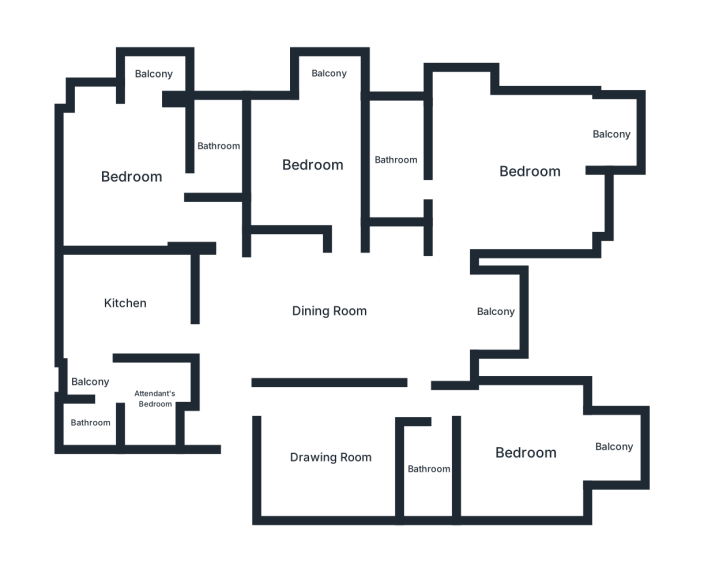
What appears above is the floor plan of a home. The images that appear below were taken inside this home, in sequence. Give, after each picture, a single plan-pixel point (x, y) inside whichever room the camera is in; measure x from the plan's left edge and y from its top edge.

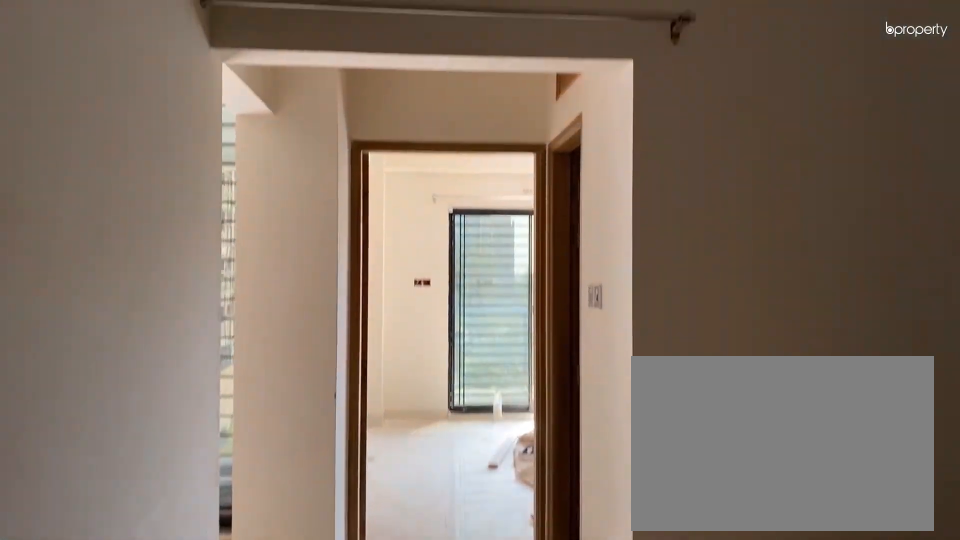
(332, 459)
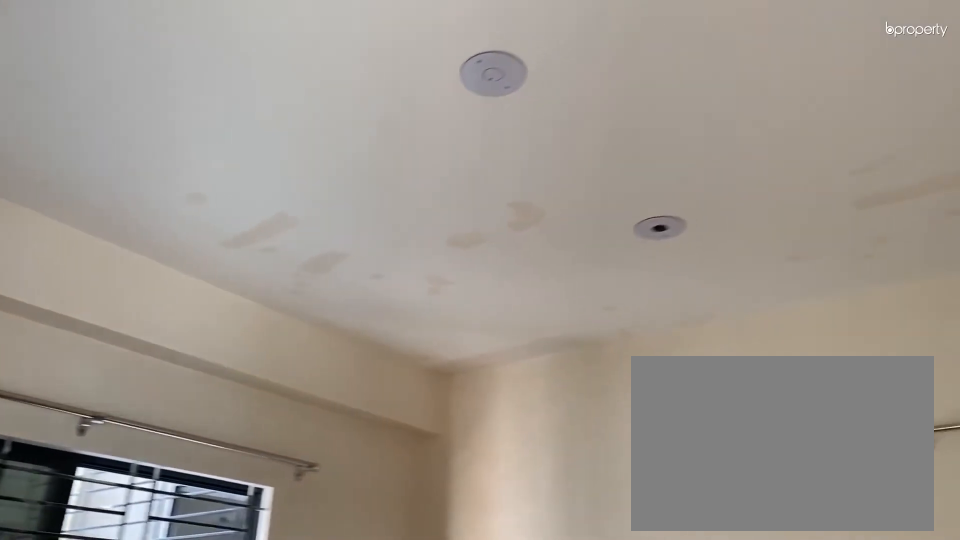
(332, 459)
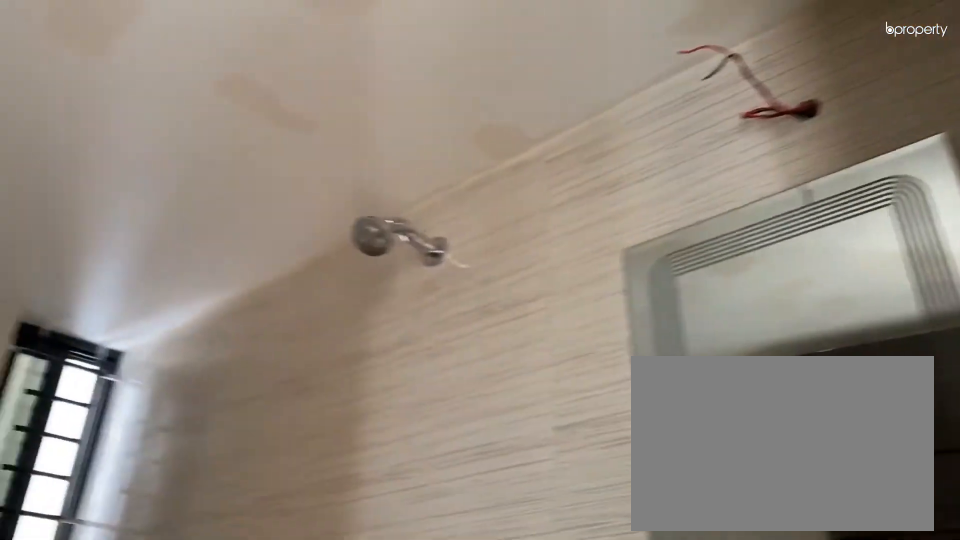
(428, 468)
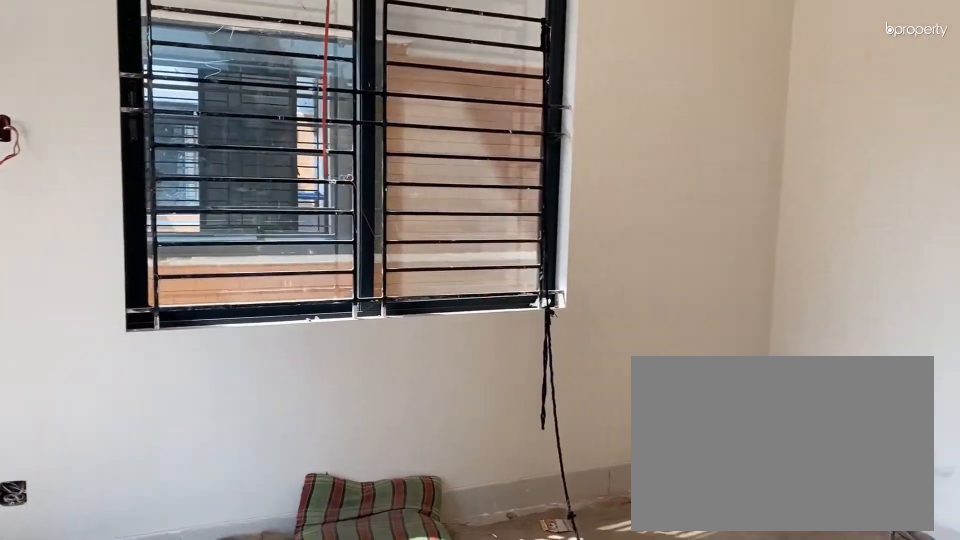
(521, 451)
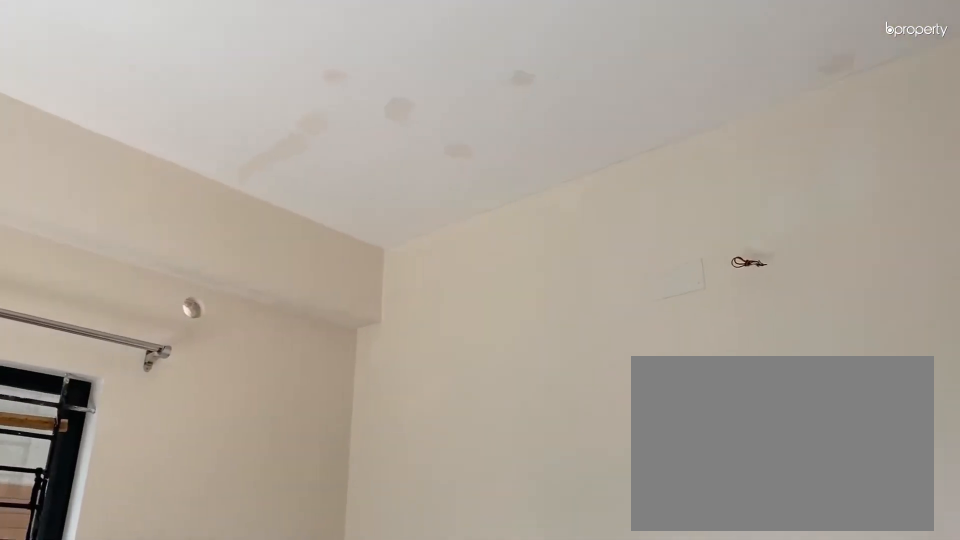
(521, 451)
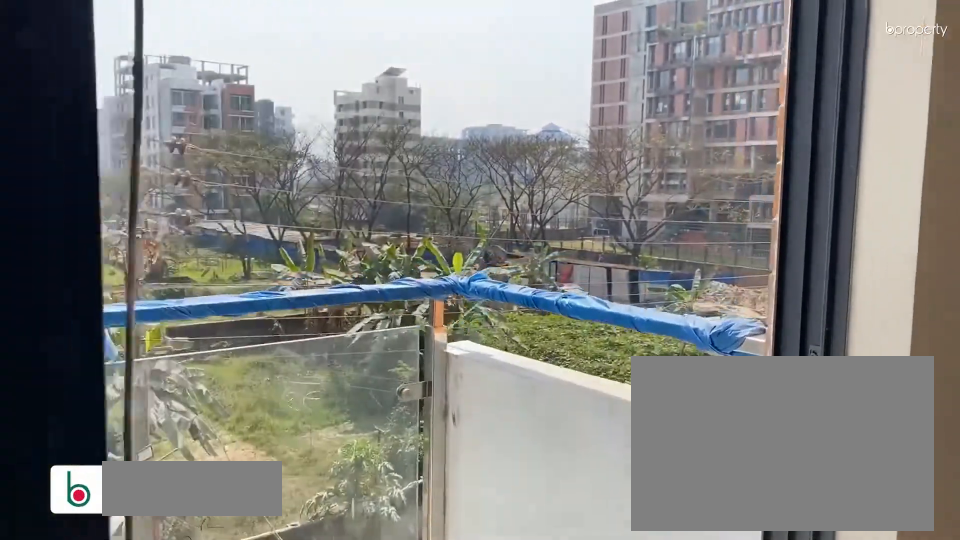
(616, 446)
